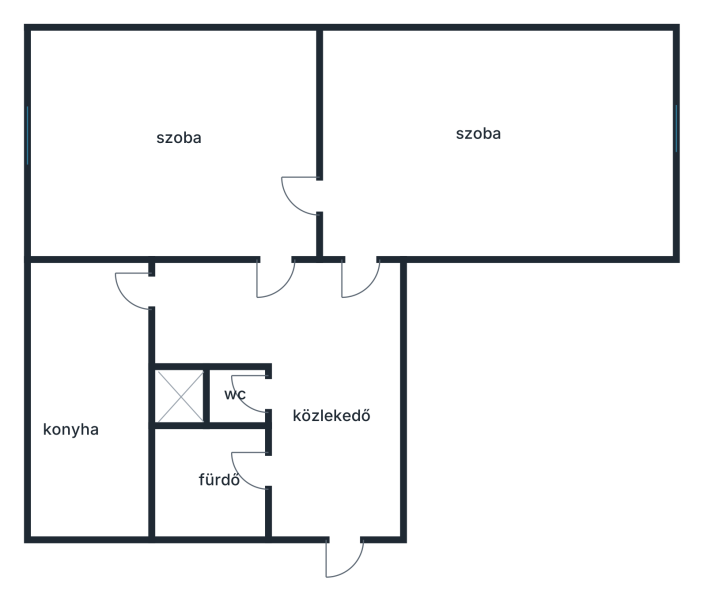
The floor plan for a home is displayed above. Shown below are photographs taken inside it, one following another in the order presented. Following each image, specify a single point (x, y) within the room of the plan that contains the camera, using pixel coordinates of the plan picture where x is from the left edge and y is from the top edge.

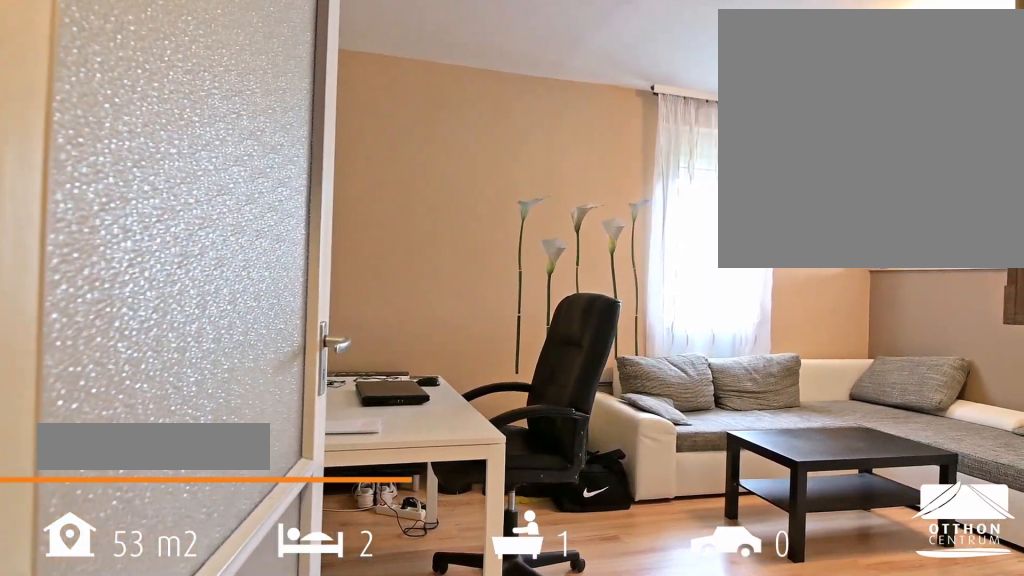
(495, 143)
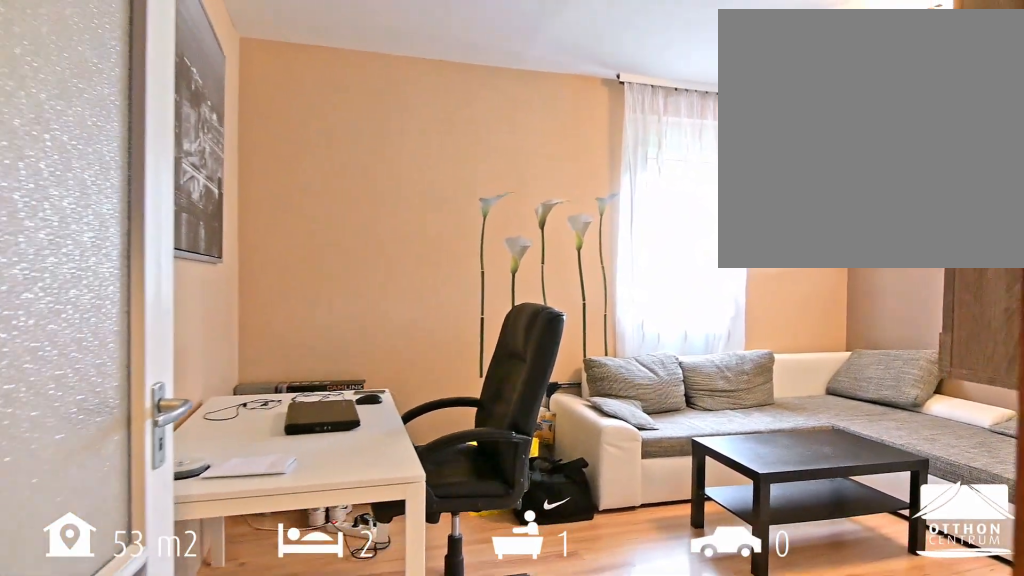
(494, 143)
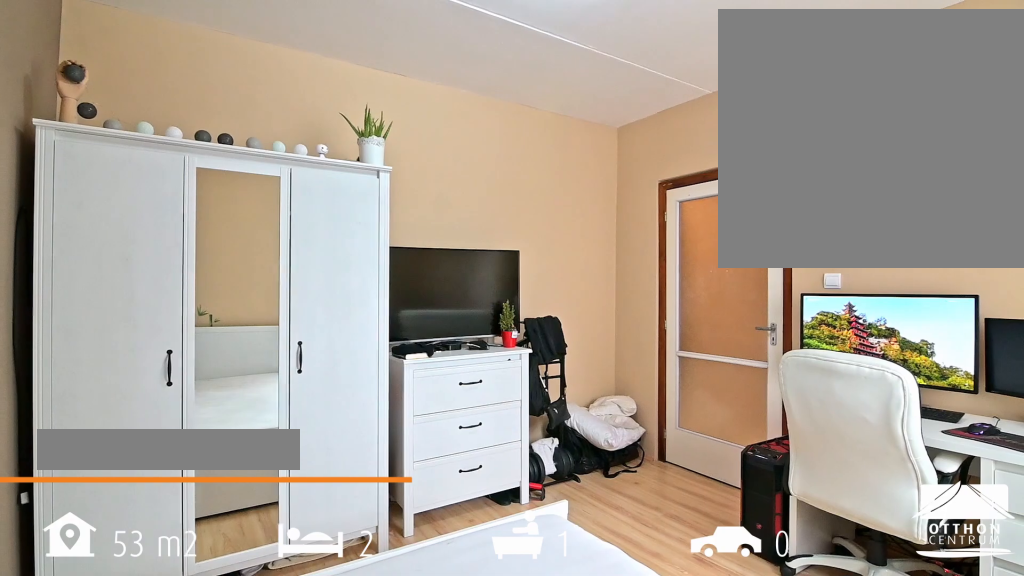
(170, 143)
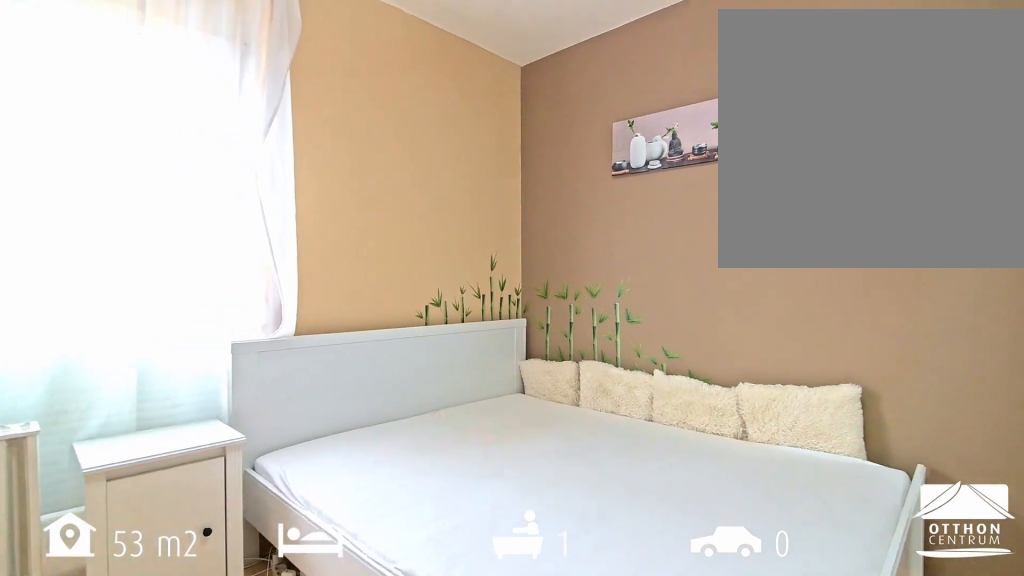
(170, 143)
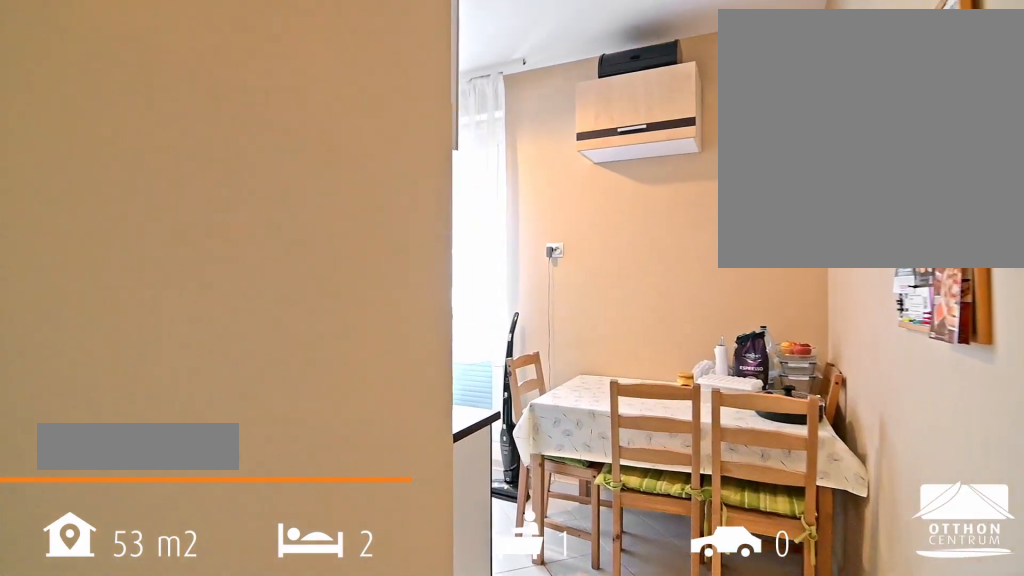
(89, 395)
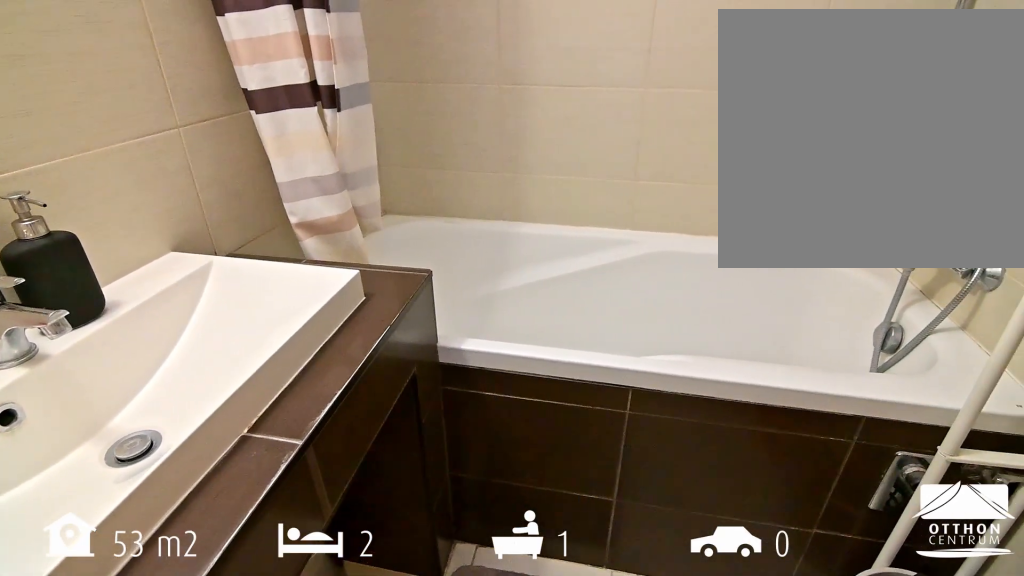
(211, 478)
